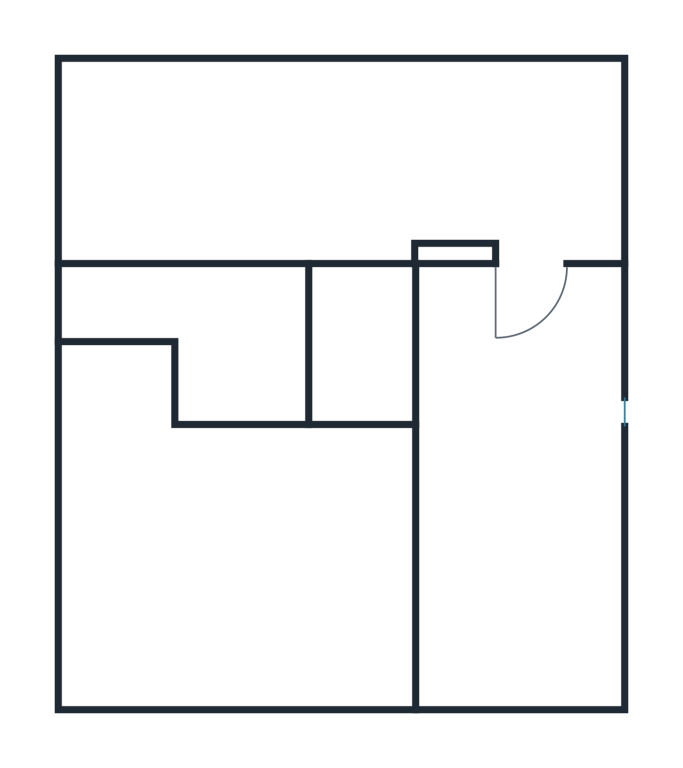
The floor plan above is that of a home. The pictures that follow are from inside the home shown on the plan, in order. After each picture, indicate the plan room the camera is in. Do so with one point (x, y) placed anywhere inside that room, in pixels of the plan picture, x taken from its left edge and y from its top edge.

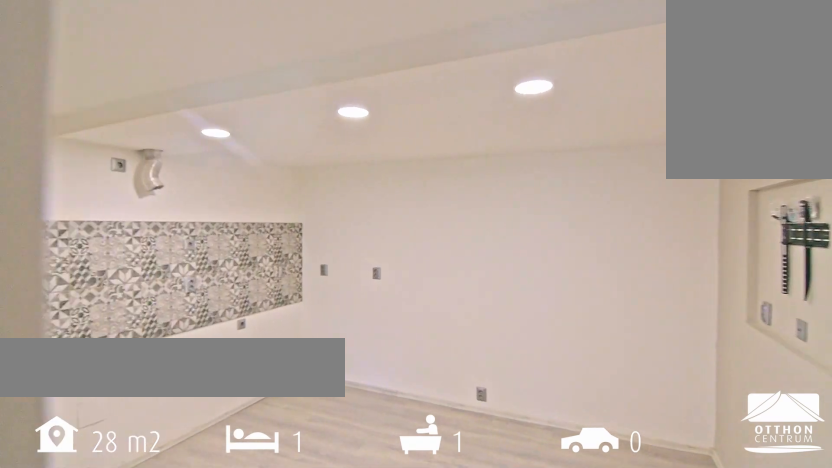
(304, 166)
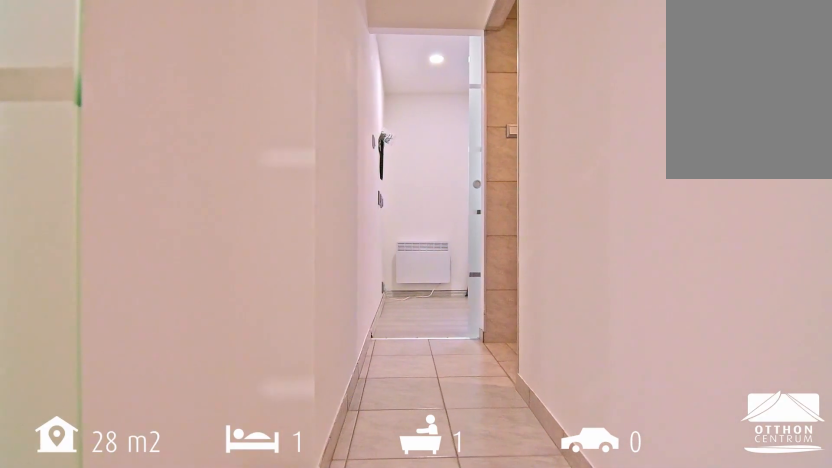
(369, 345)
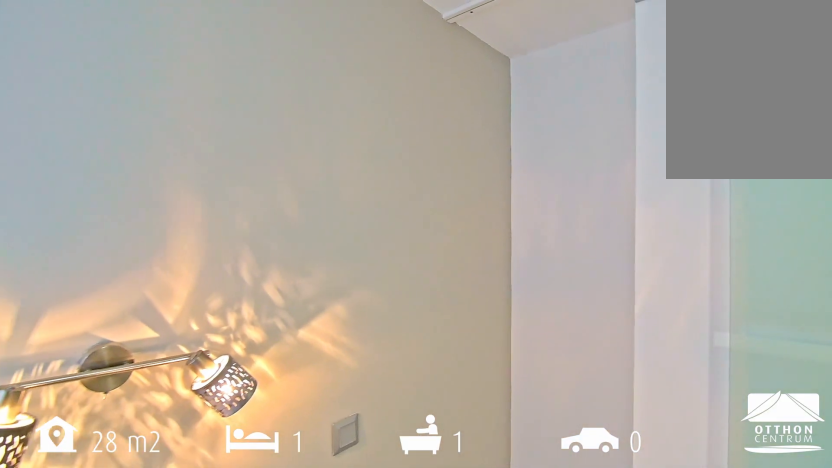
(213, 592)
